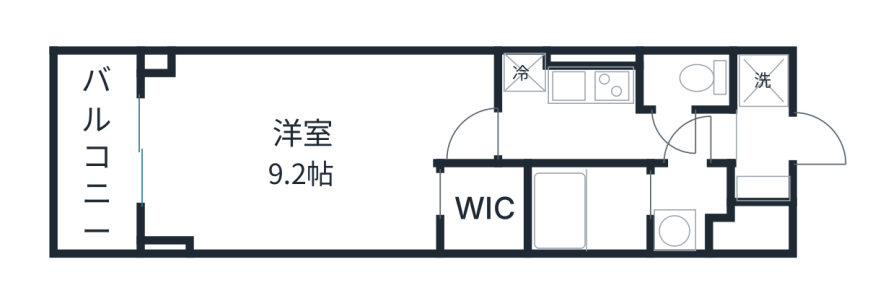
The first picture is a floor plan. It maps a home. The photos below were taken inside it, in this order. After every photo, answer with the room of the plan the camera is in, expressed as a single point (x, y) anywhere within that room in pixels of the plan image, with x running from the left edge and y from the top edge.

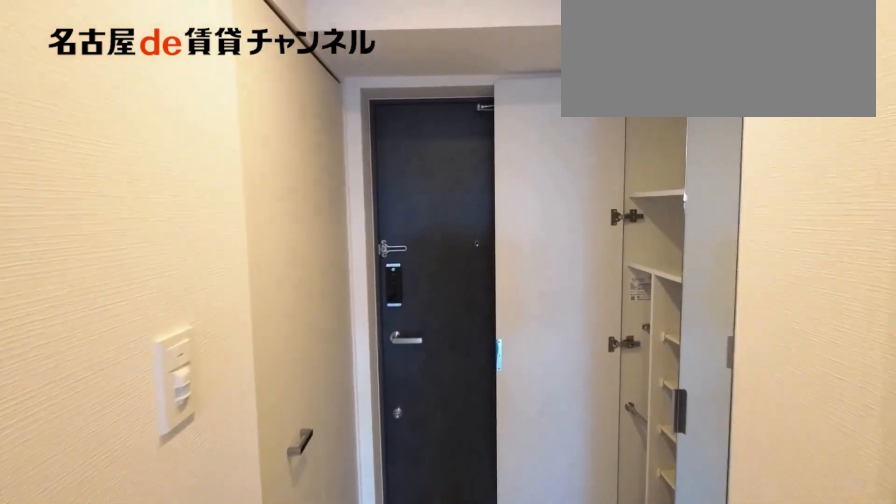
(762, 144)
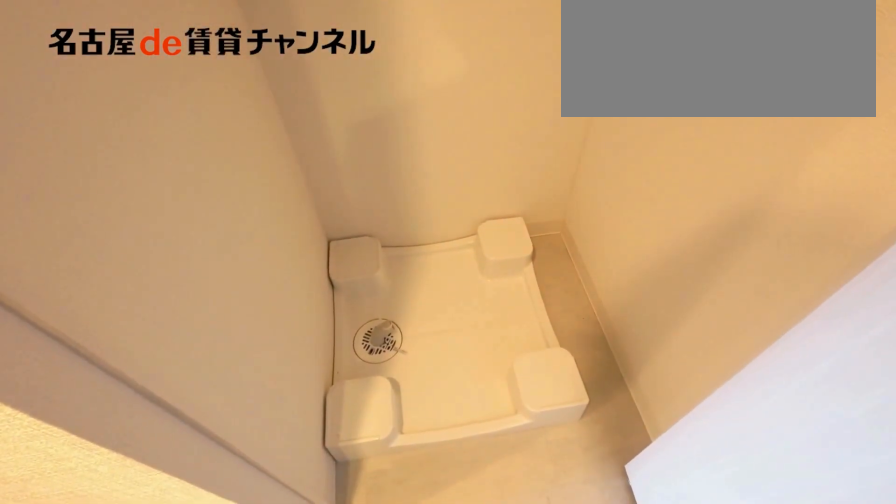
(762, 79)
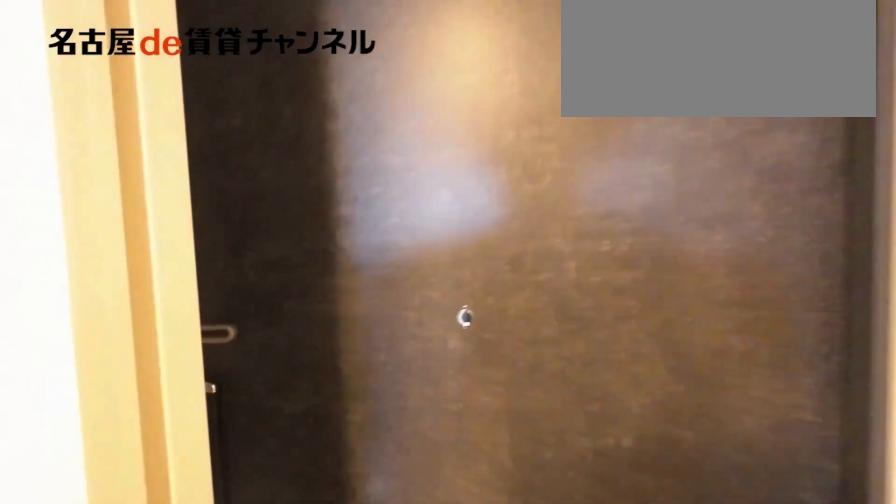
(762, 144)
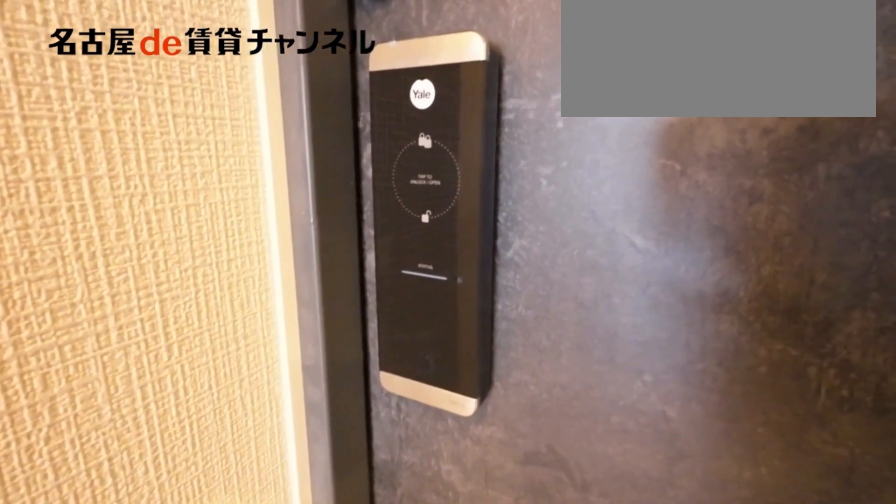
(762, 144)
